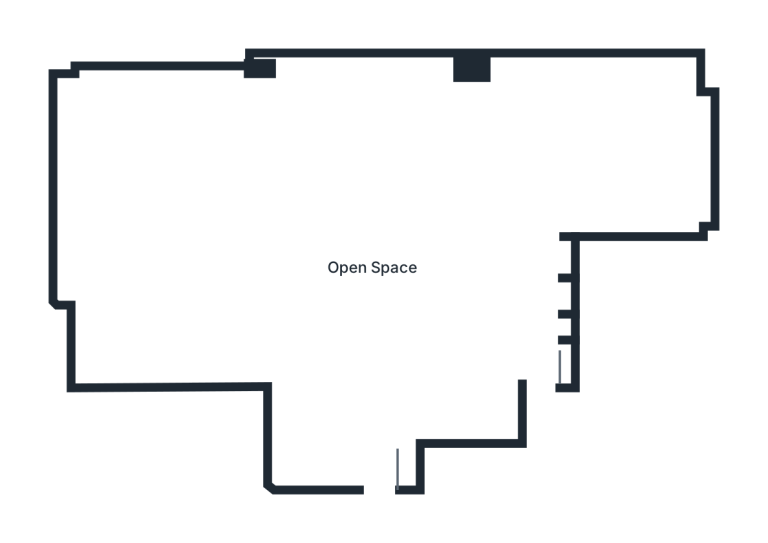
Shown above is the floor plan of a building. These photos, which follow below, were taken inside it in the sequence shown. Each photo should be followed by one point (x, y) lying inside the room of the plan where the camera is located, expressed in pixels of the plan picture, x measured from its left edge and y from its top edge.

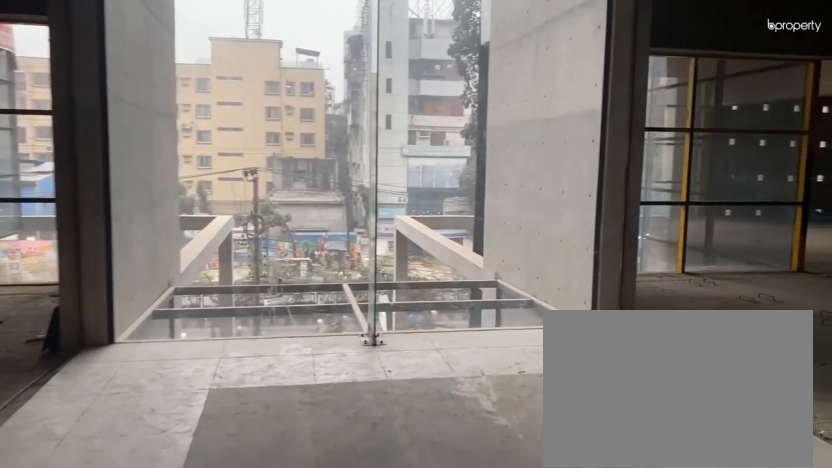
(383, 461)
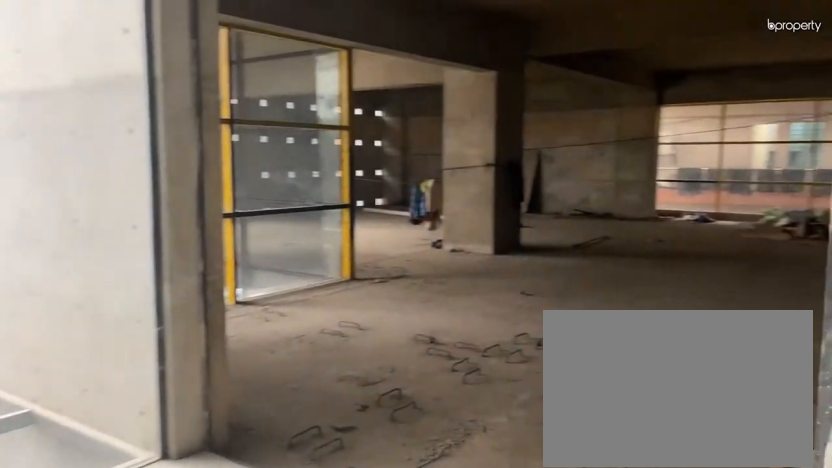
(383, 461)
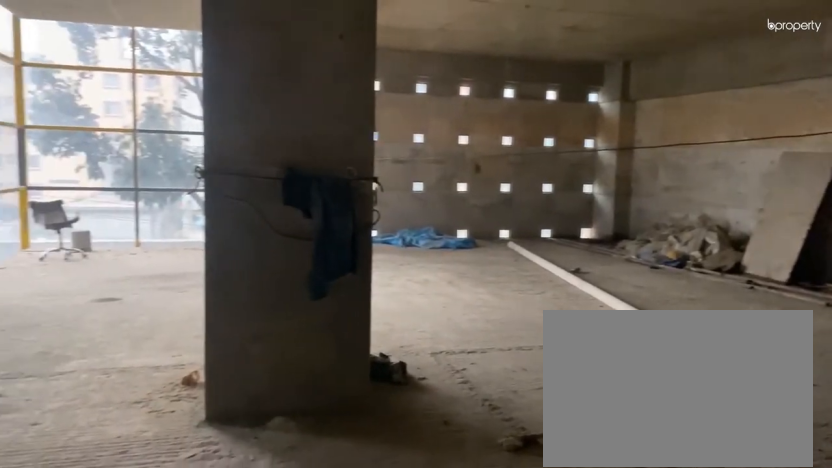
(383, 288)
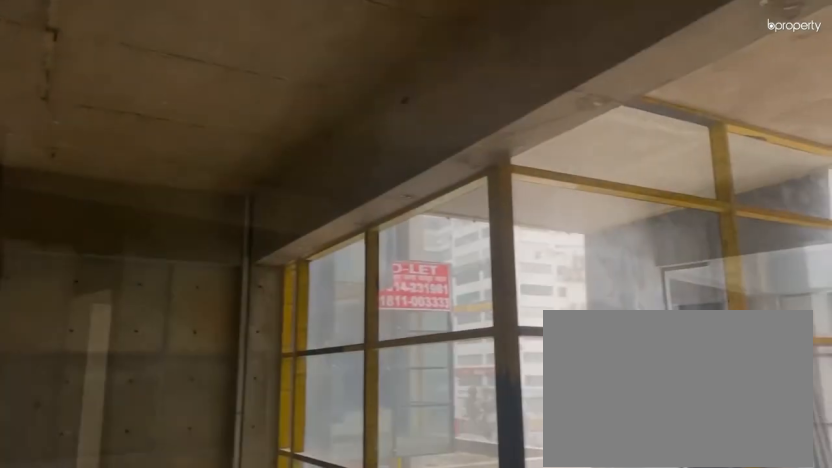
(383, 288)
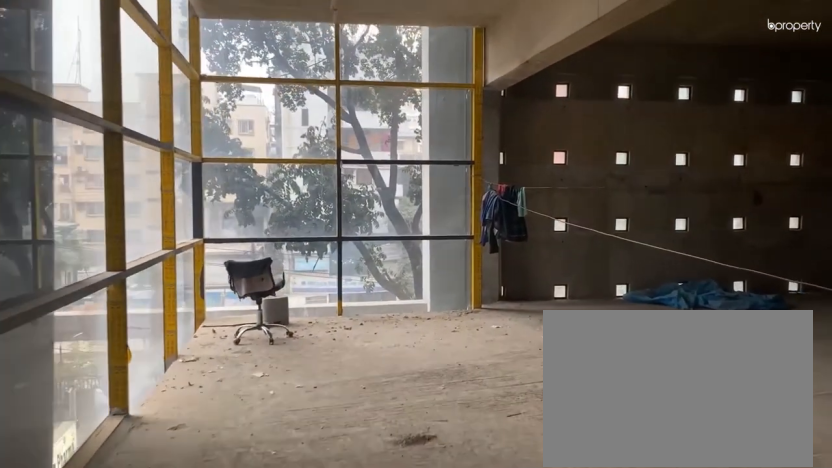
(222, 348)
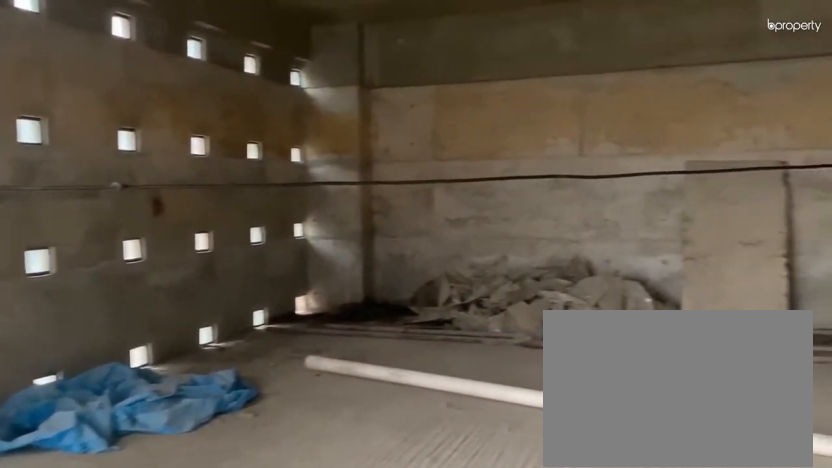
(117, 195)
